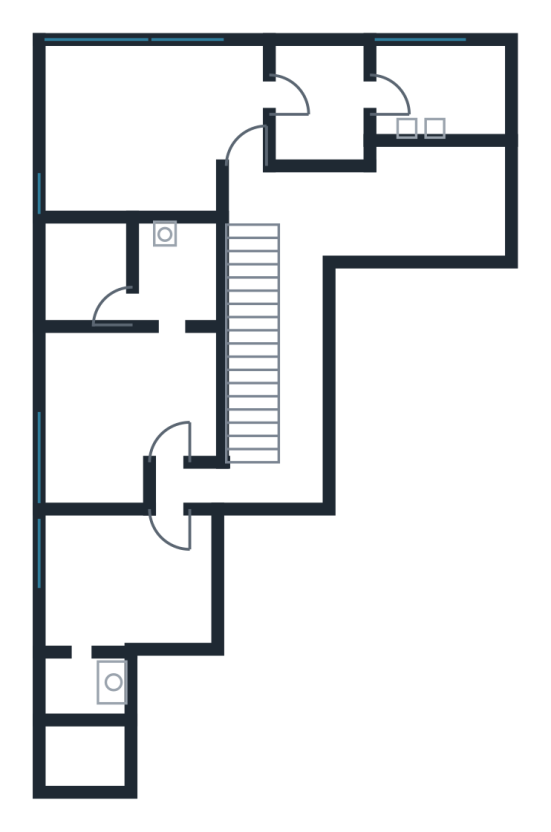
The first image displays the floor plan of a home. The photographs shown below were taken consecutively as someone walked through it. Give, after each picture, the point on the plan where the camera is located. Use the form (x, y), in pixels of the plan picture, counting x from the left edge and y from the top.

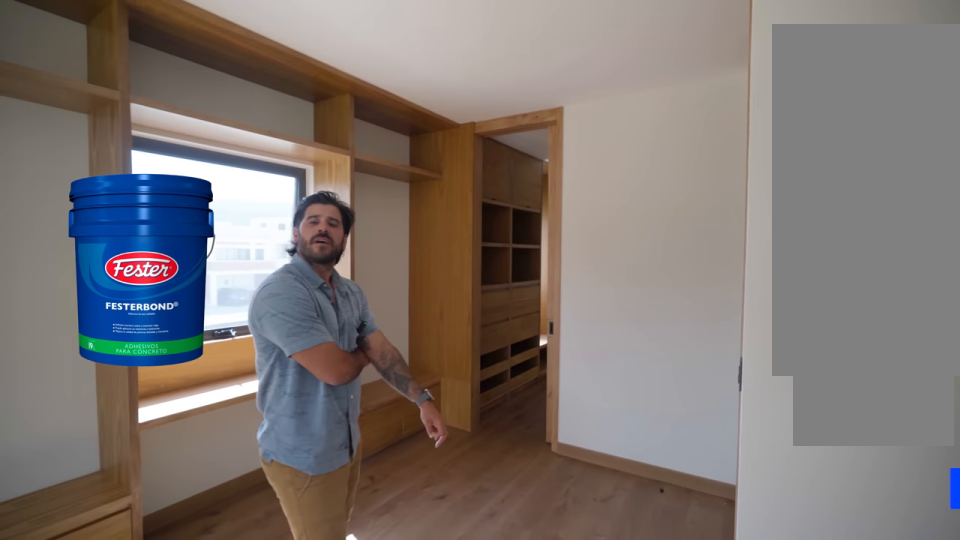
(167, 176)
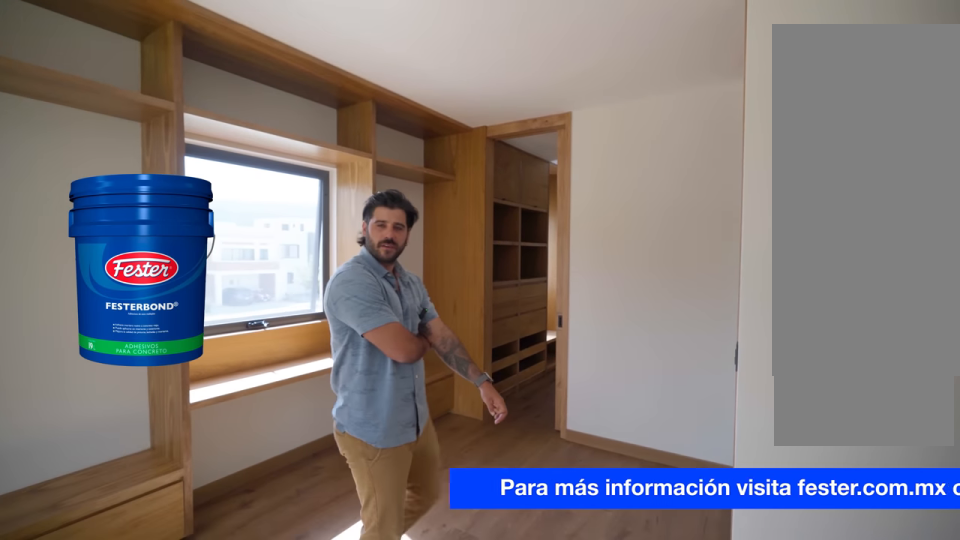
(160, 176)
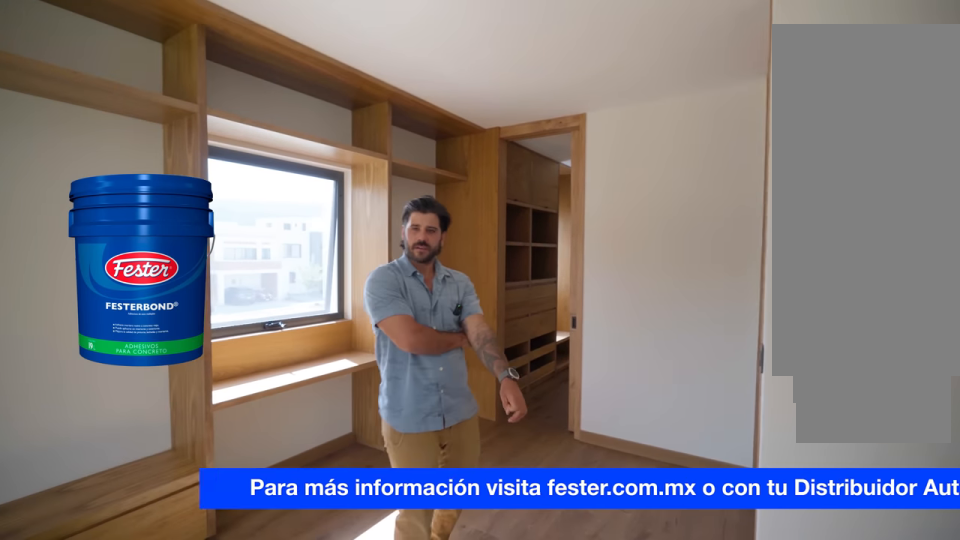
(160, 176)
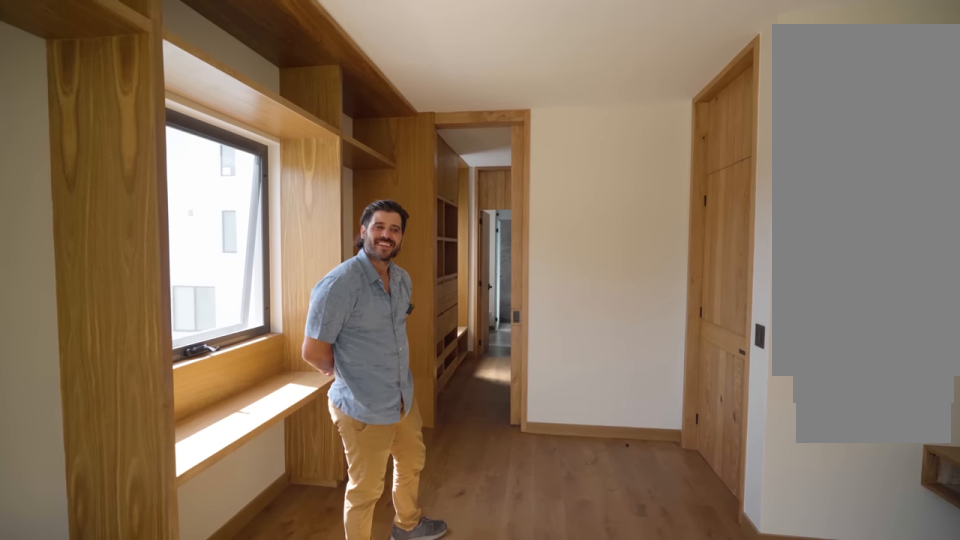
(85, 144)
